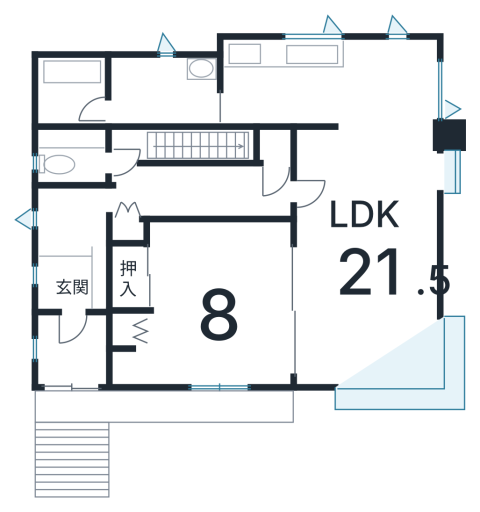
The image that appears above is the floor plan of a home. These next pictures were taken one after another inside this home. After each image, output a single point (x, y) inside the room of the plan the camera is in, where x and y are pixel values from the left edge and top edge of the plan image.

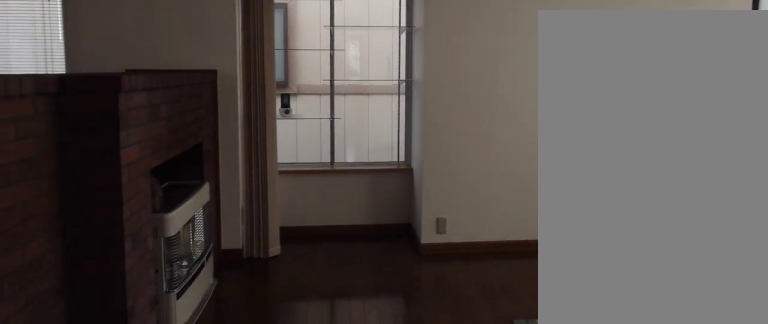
(371, 269)
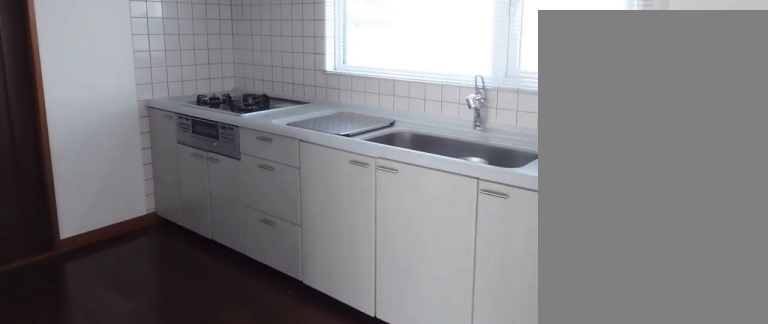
(290, 76)
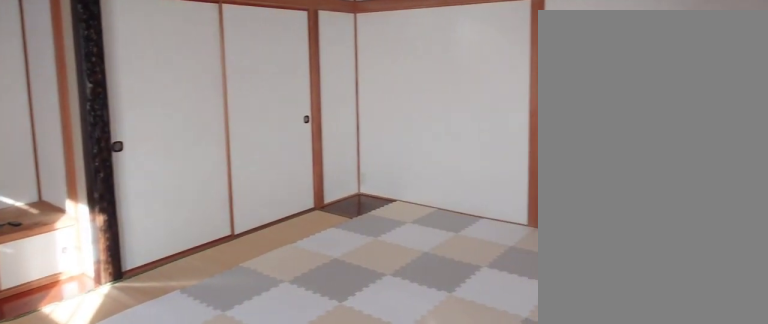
(228, 304)
